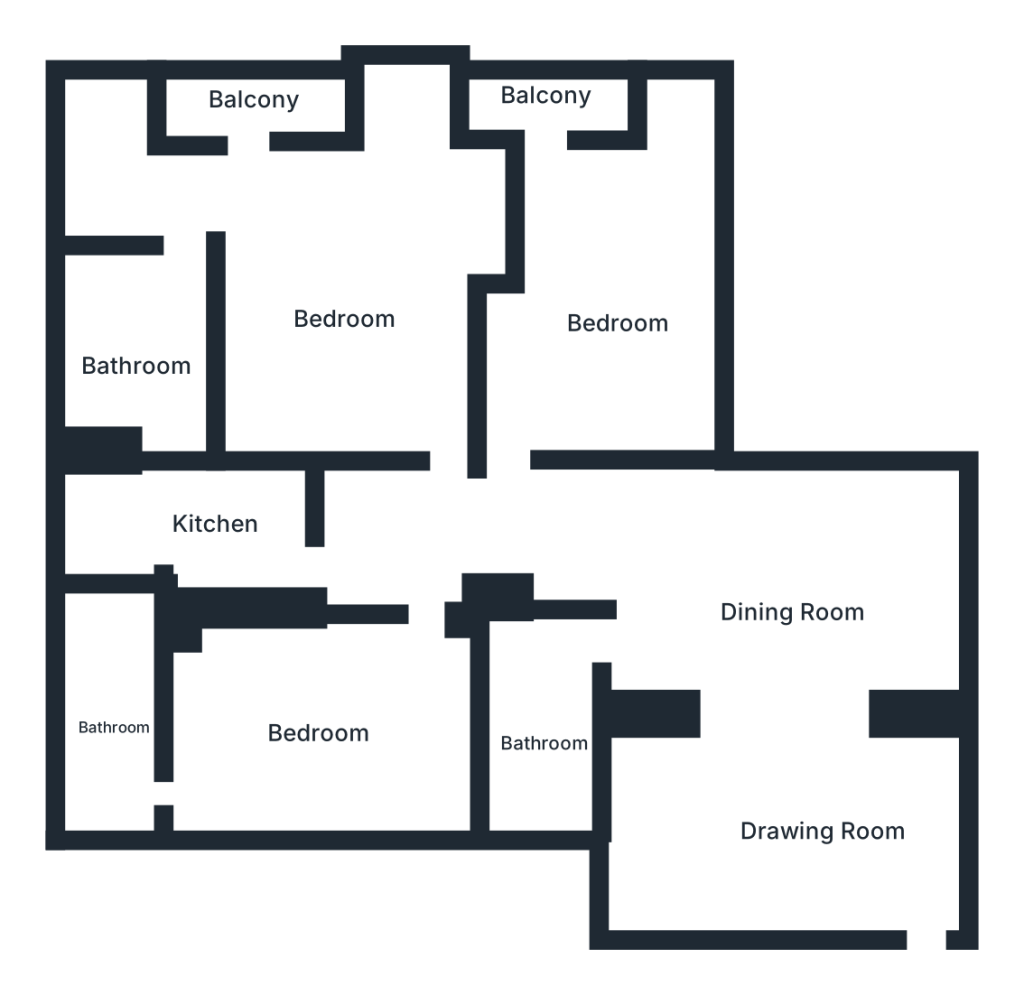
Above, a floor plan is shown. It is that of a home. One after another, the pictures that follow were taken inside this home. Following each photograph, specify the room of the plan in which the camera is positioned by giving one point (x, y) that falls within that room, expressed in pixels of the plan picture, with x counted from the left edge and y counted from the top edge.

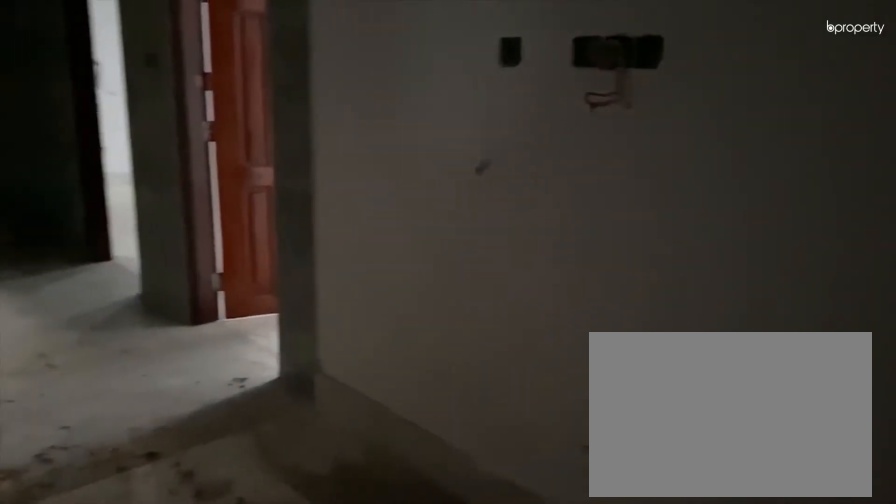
(798, 613)
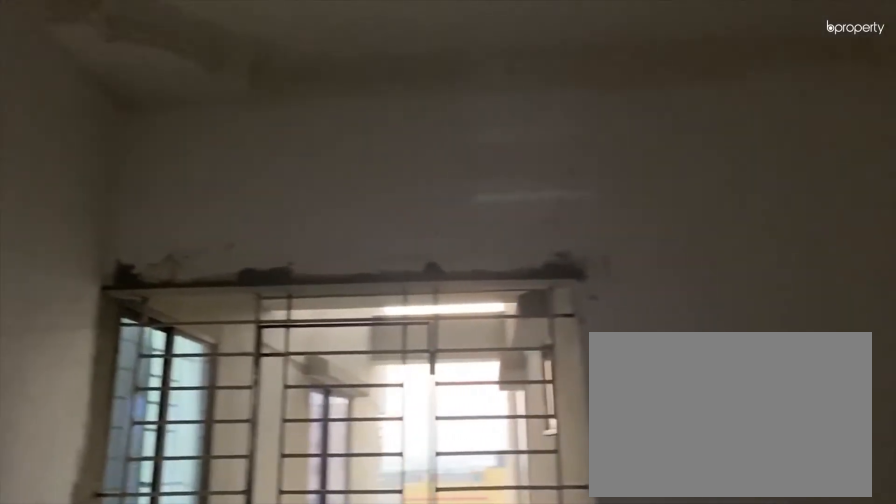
(798, 808)
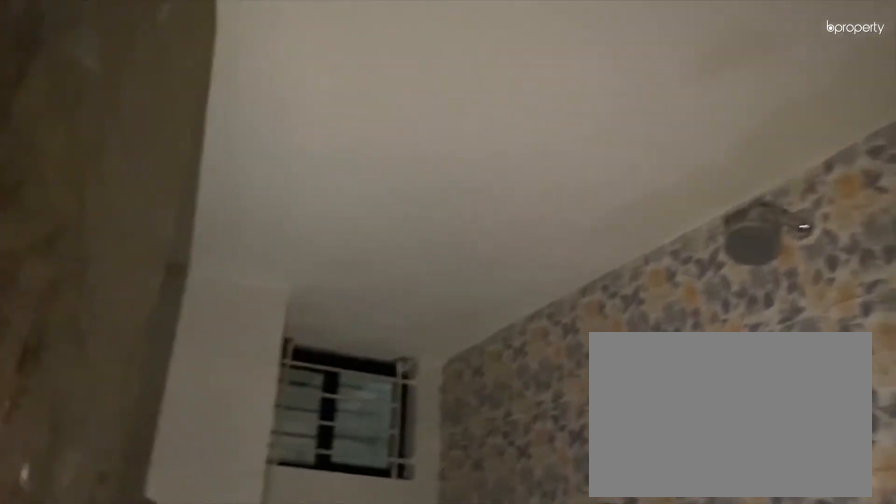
(548, 737)
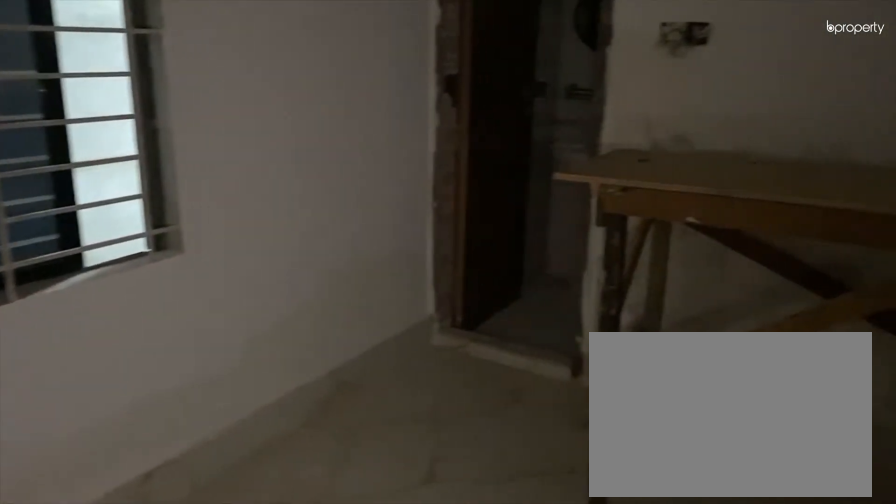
(321, 737)
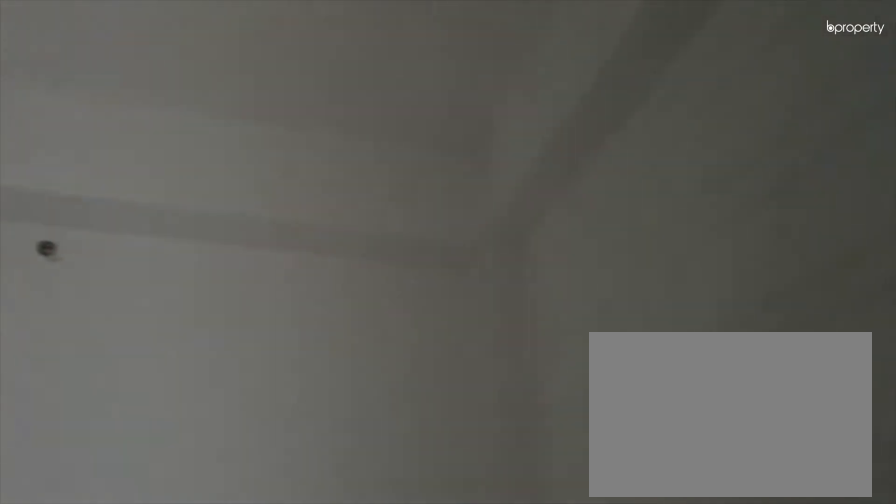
(321, 737)
